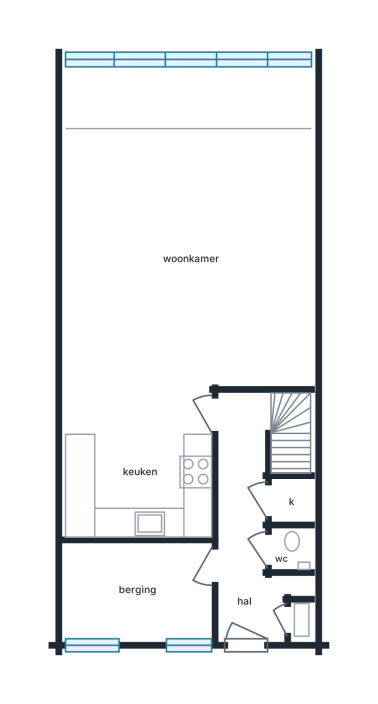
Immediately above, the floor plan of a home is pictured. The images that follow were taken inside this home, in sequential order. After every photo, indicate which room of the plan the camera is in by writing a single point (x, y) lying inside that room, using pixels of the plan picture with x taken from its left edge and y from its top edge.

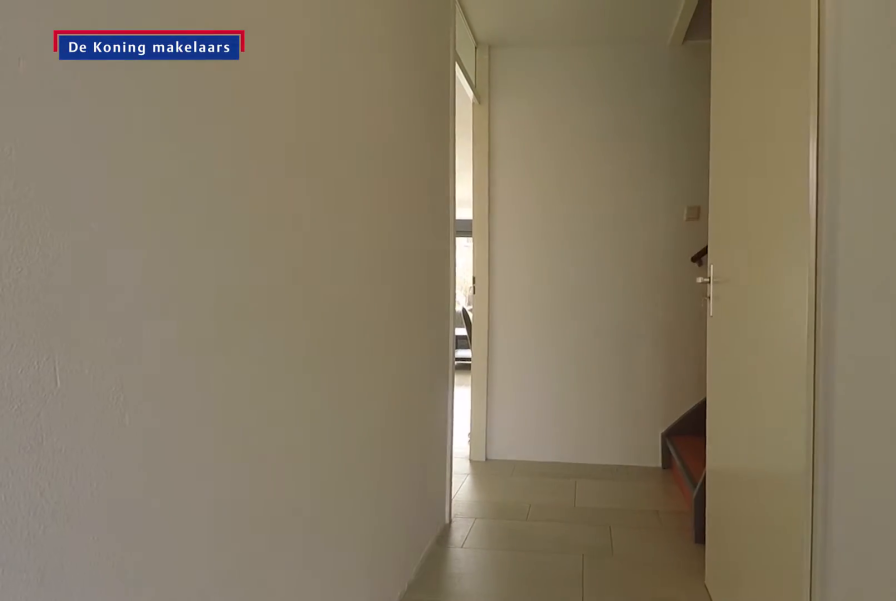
(247, 527)
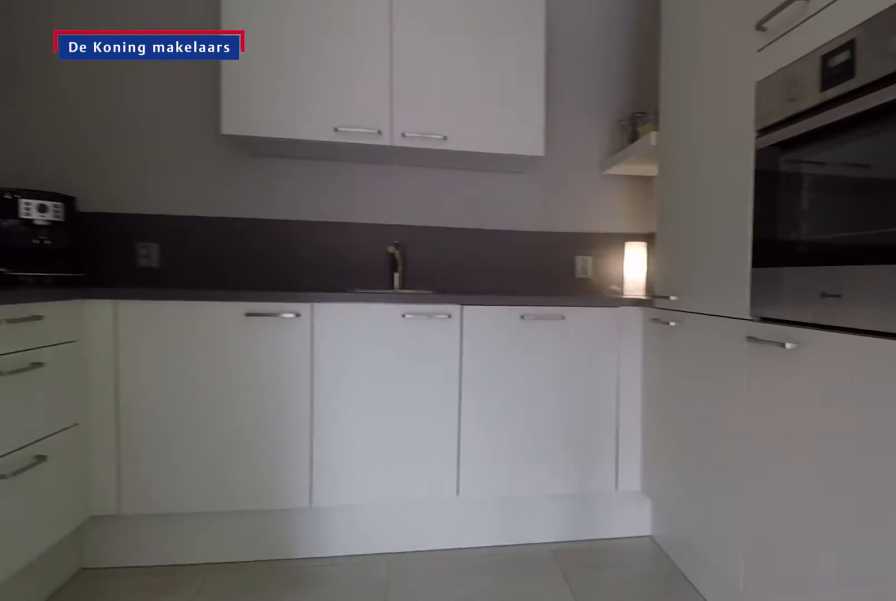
(138, 464)
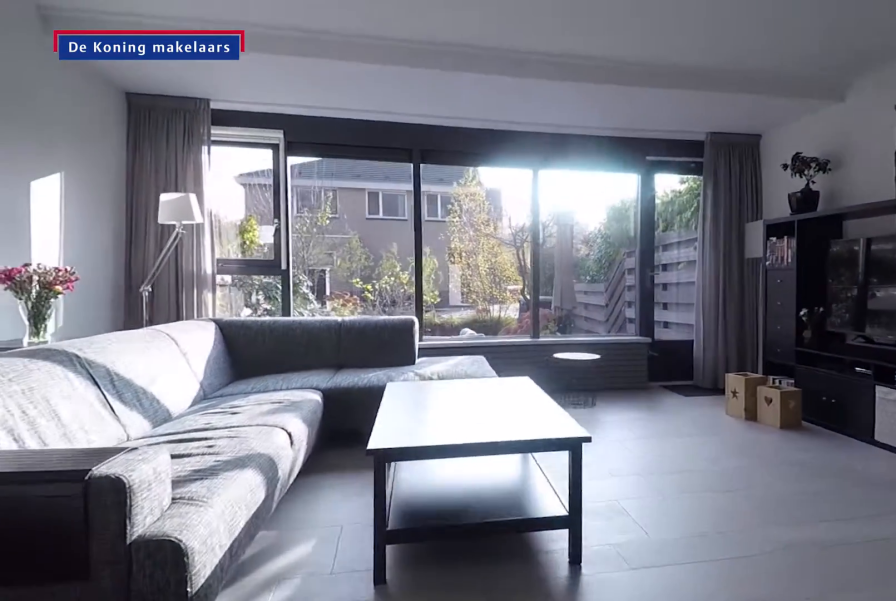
(208, 192)
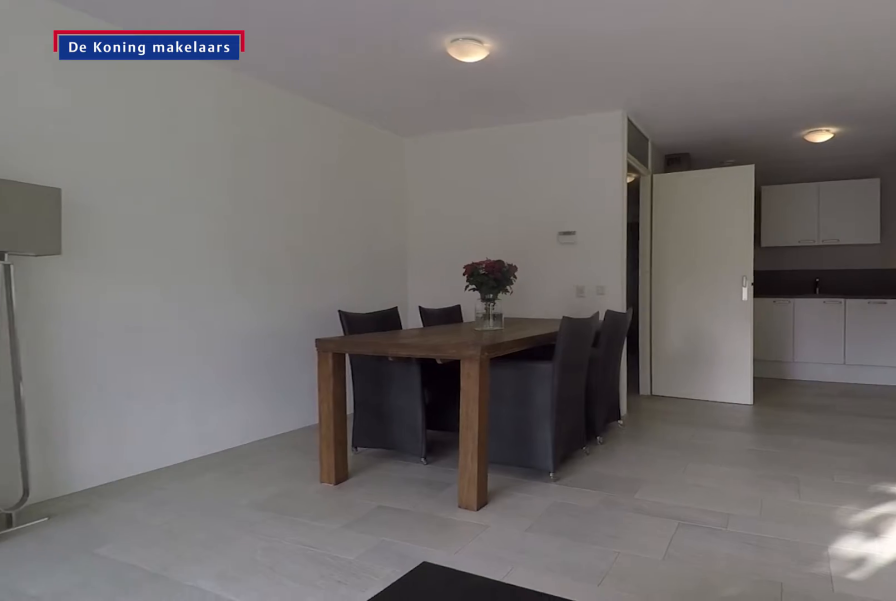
(208, 192)
